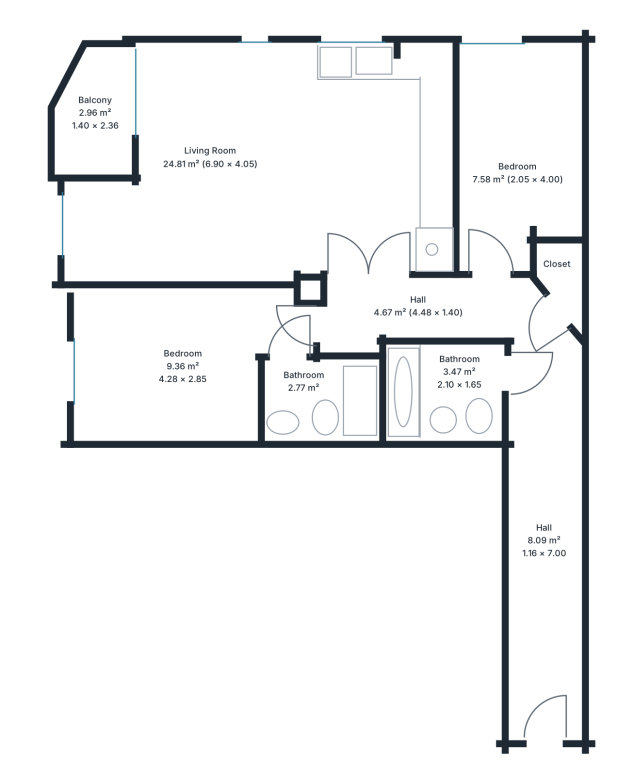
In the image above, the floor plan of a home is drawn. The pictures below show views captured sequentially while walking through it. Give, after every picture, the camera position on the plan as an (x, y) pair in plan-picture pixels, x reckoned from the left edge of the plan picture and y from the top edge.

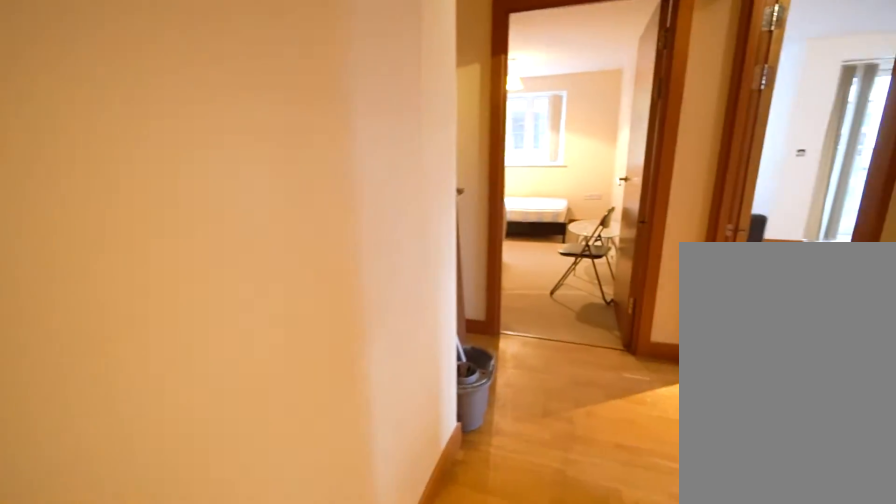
(462, 304)
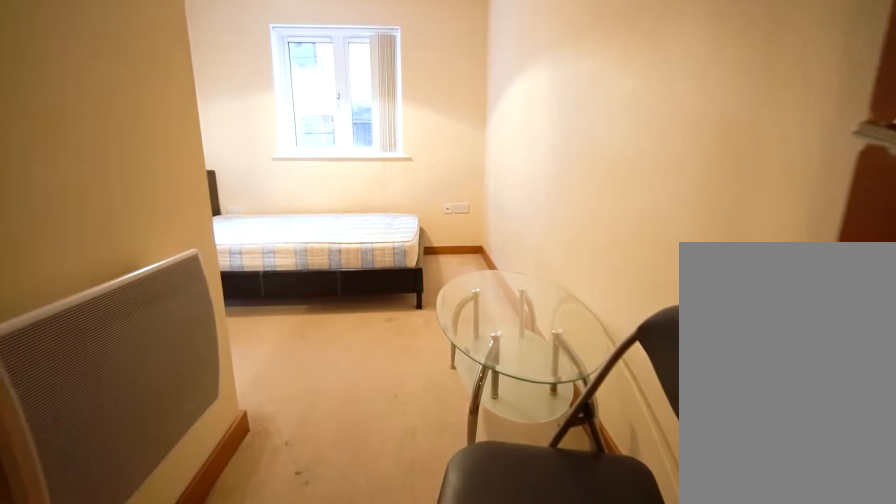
(283, 323)
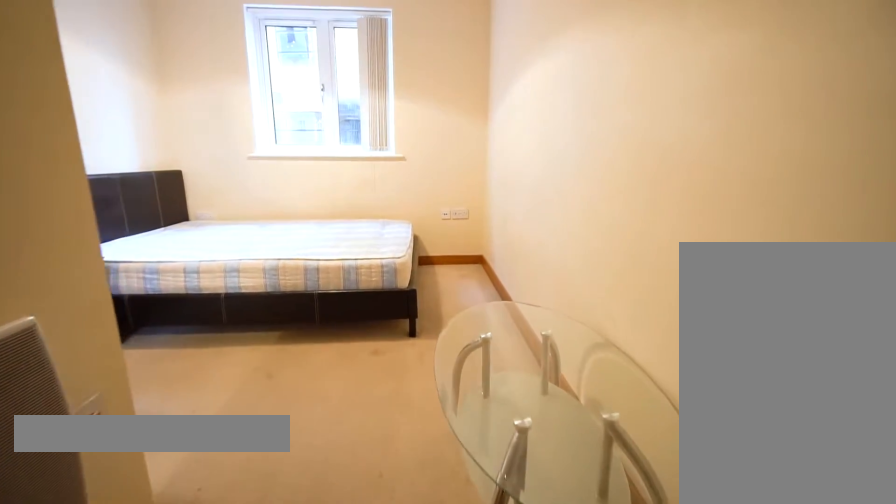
(236, 337)
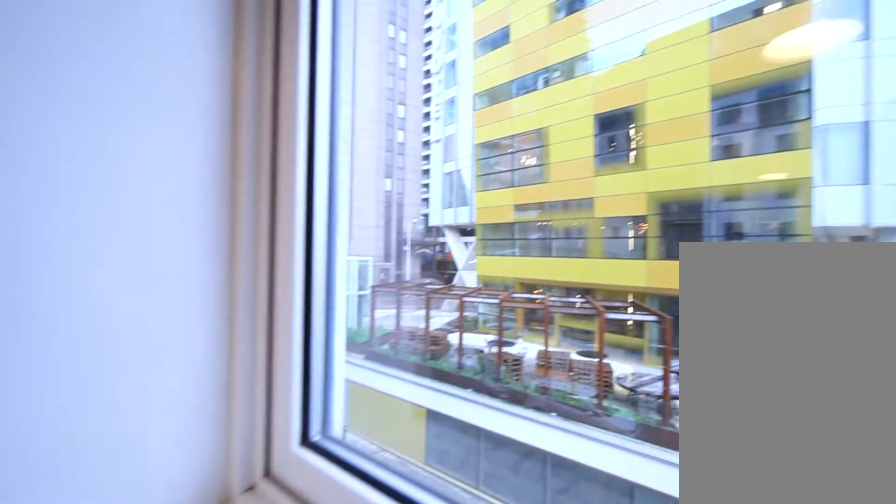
(96, 334)
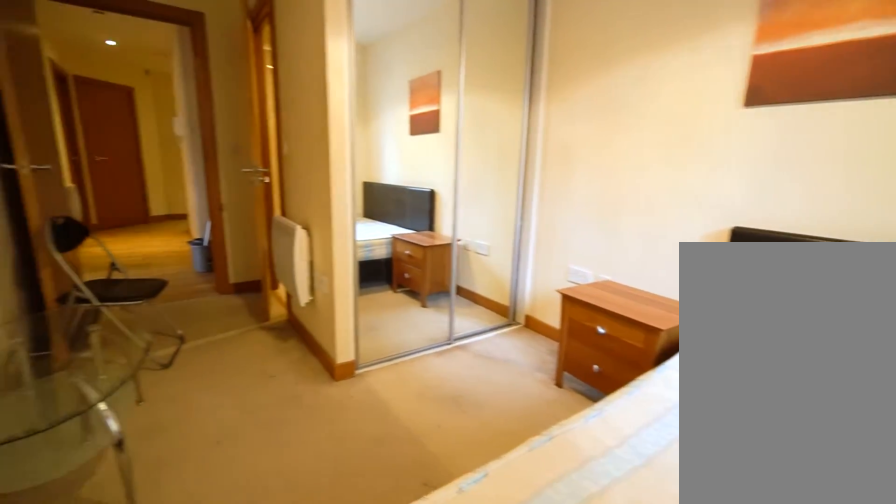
(110, 315)
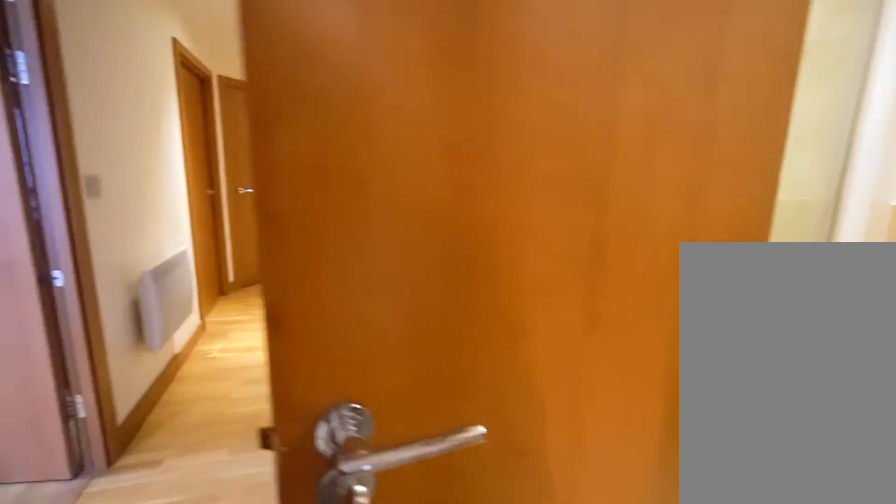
(293, 348)
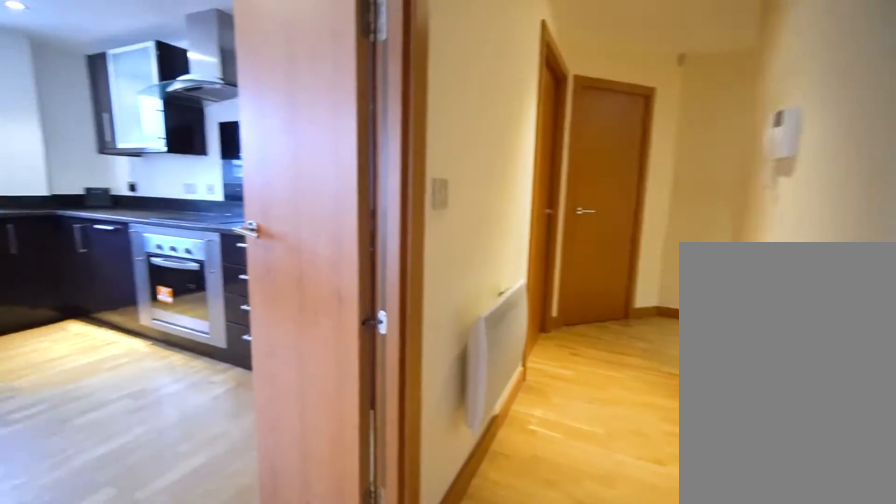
(335, 325)
